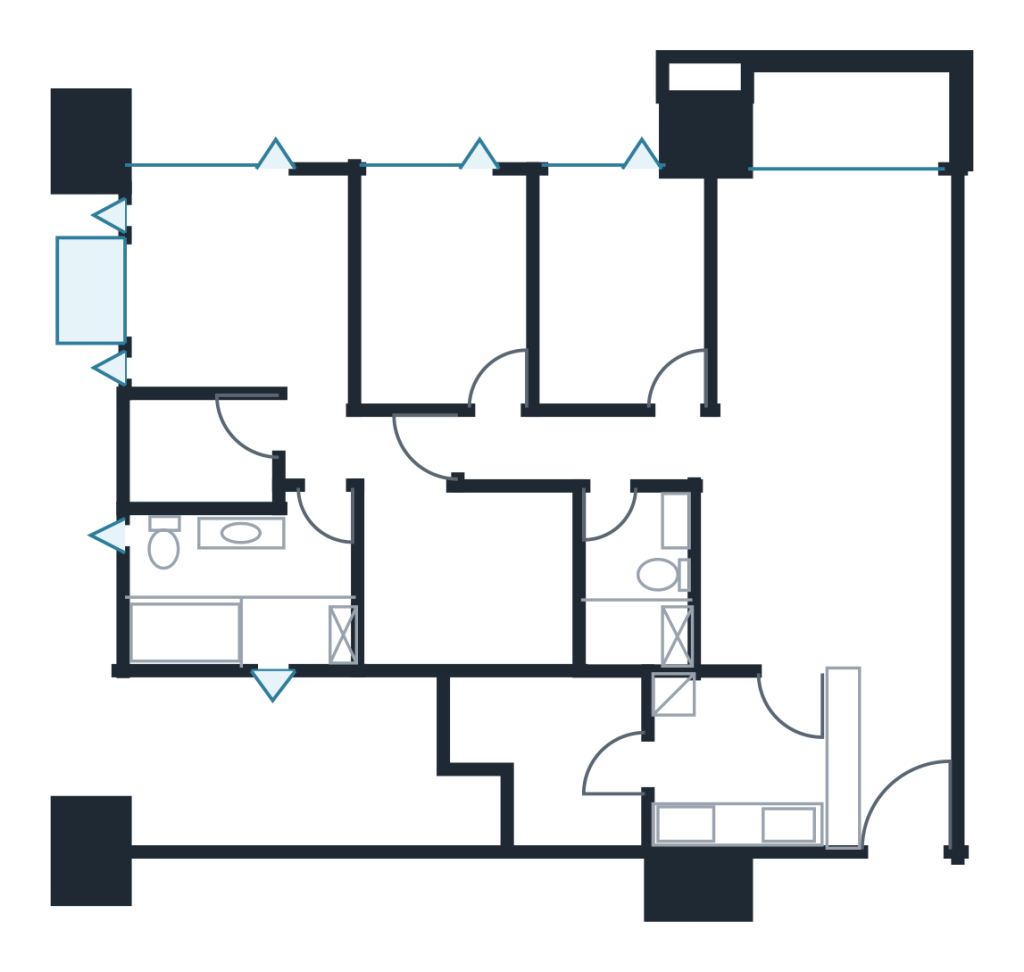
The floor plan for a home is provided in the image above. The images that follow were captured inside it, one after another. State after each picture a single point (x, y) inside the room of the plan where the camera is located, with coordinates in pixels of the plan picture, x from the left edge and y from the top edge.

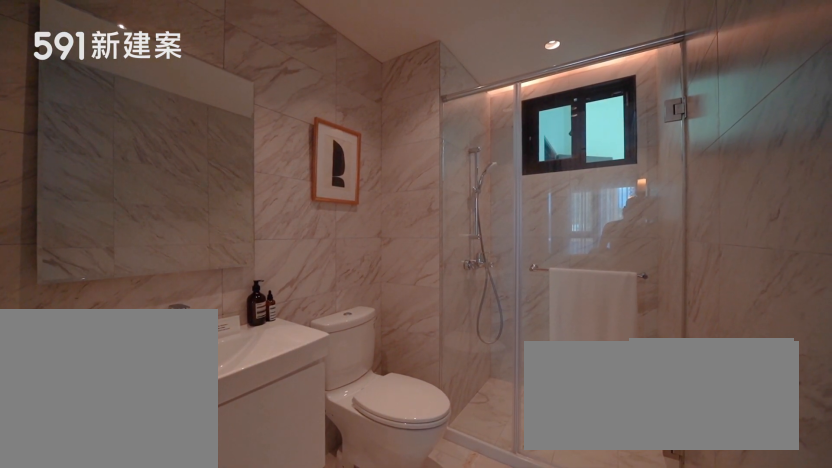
(633, 586)
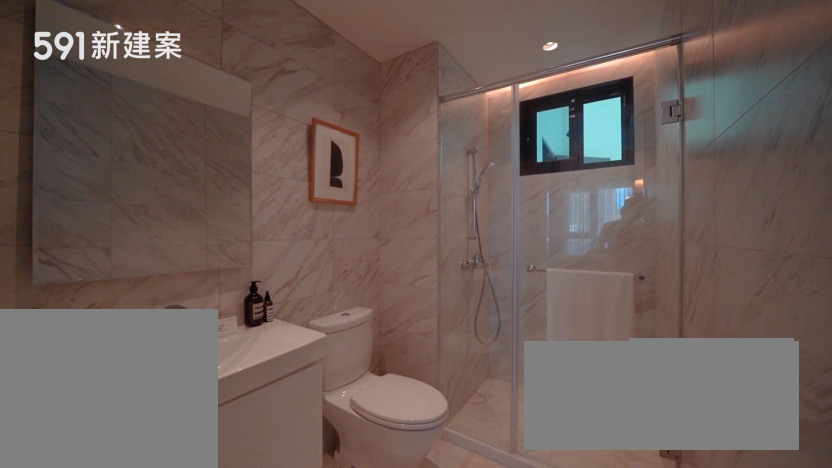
(633, 586)
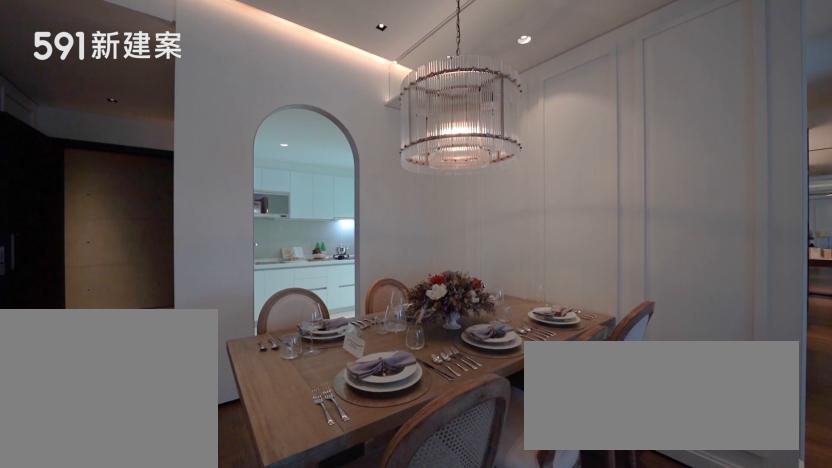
(821, 577)
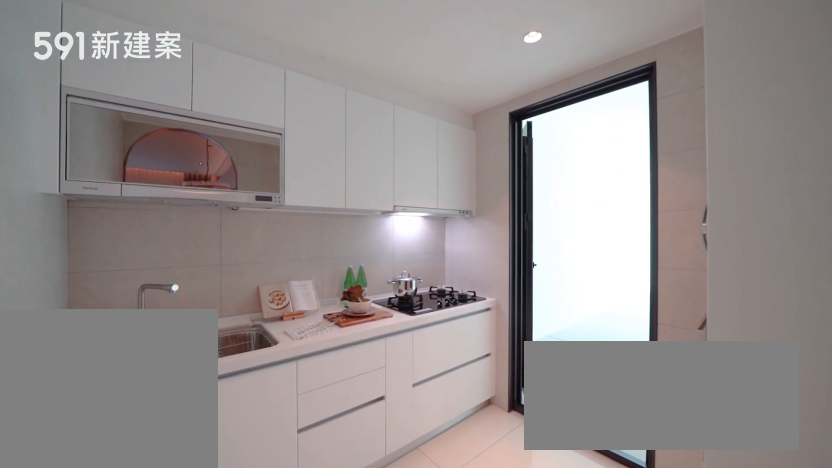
(733, 762)
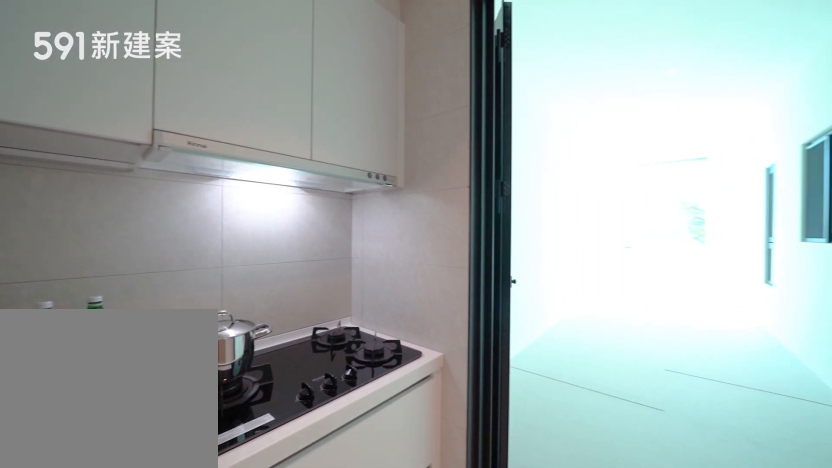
(733, 762)
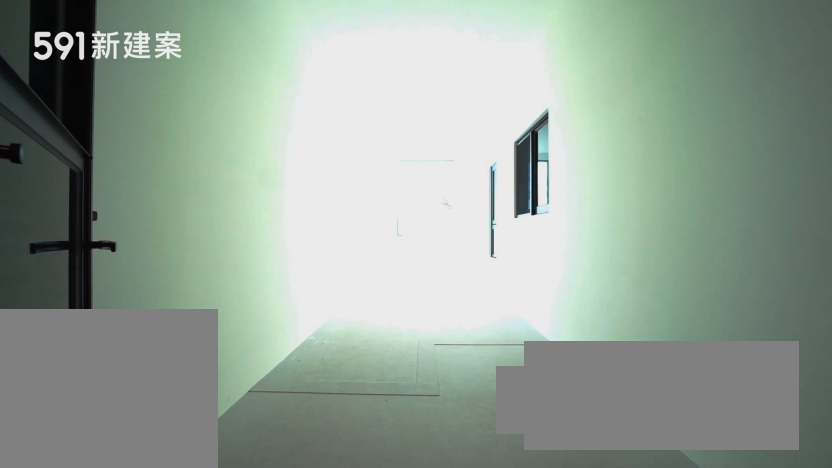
(553, 752)
